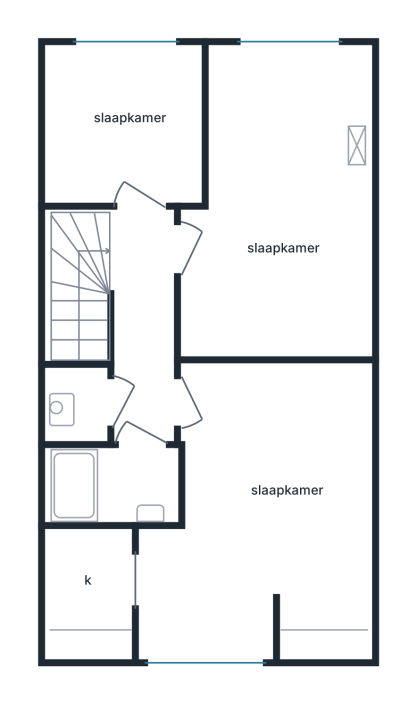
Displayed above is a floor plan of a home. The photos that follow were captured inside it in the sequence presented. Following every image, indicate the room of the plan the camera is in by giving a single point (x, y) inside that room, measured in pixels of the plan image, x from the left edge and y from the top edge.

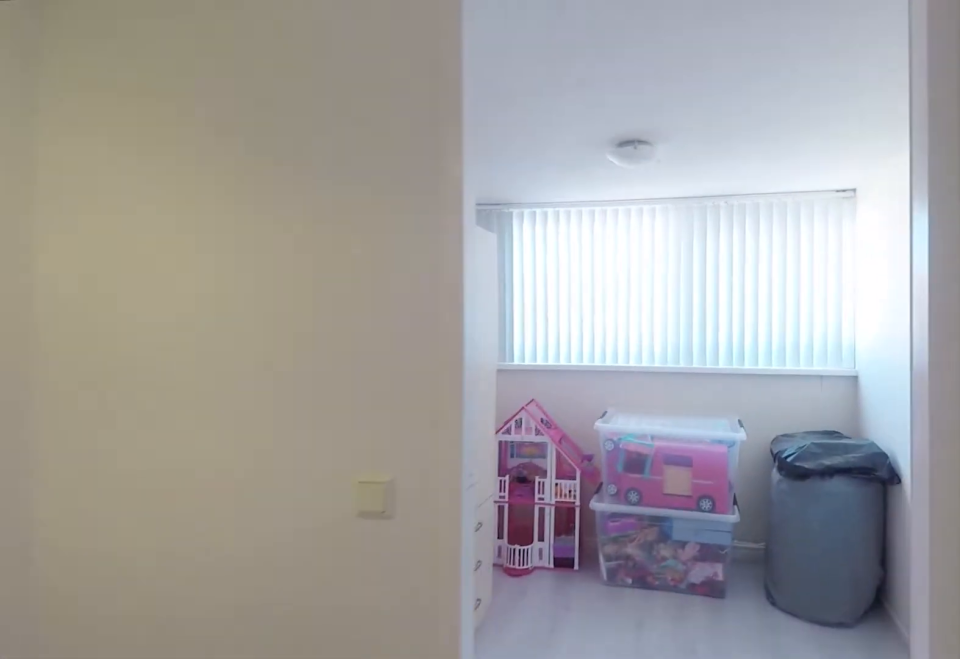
(143, 327)
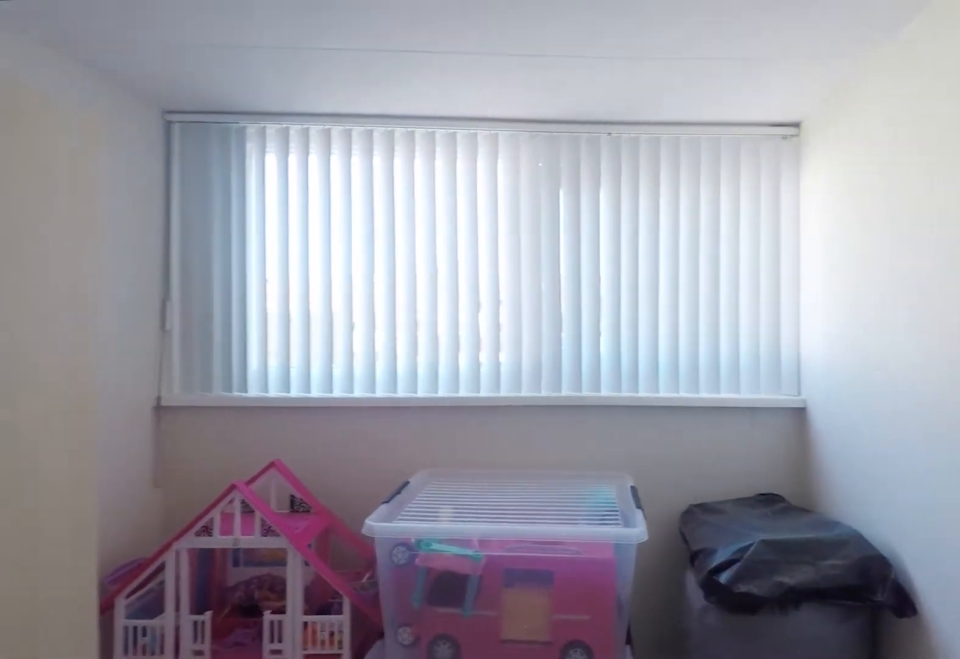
(125, 128)
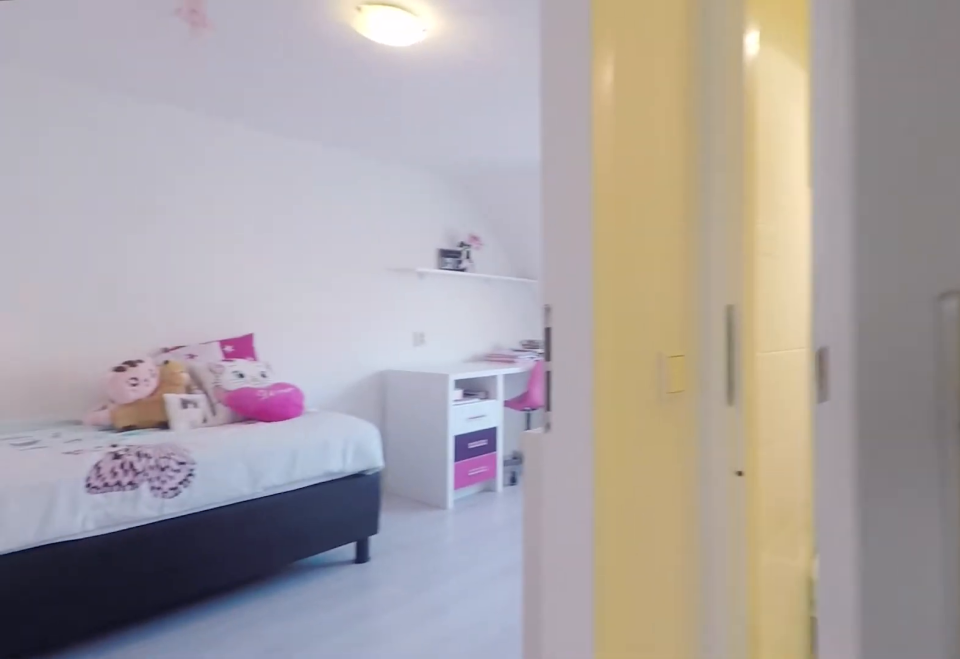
(143, 327)
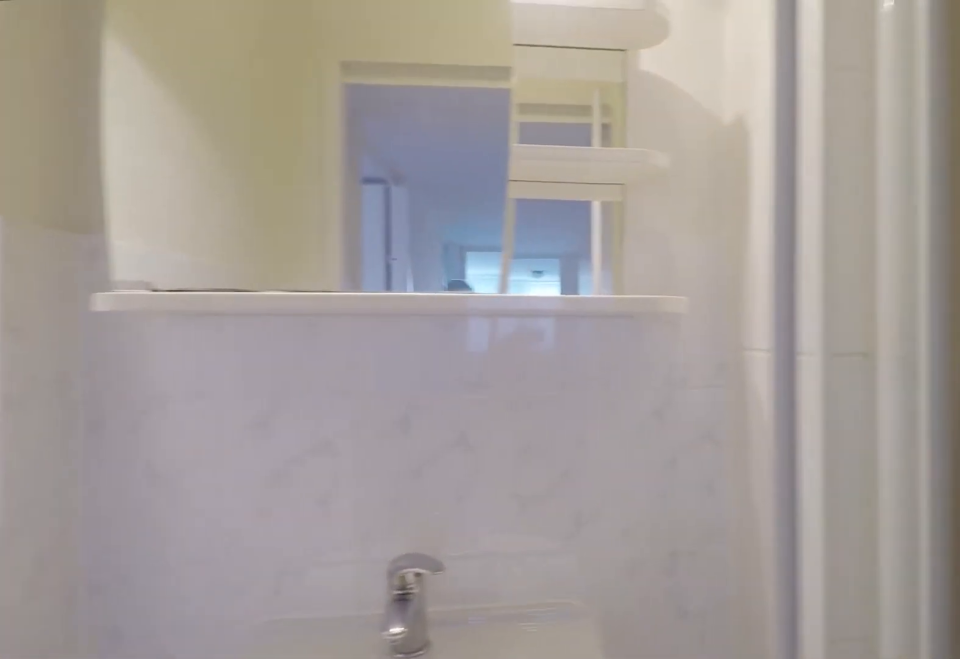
(111, 485)
